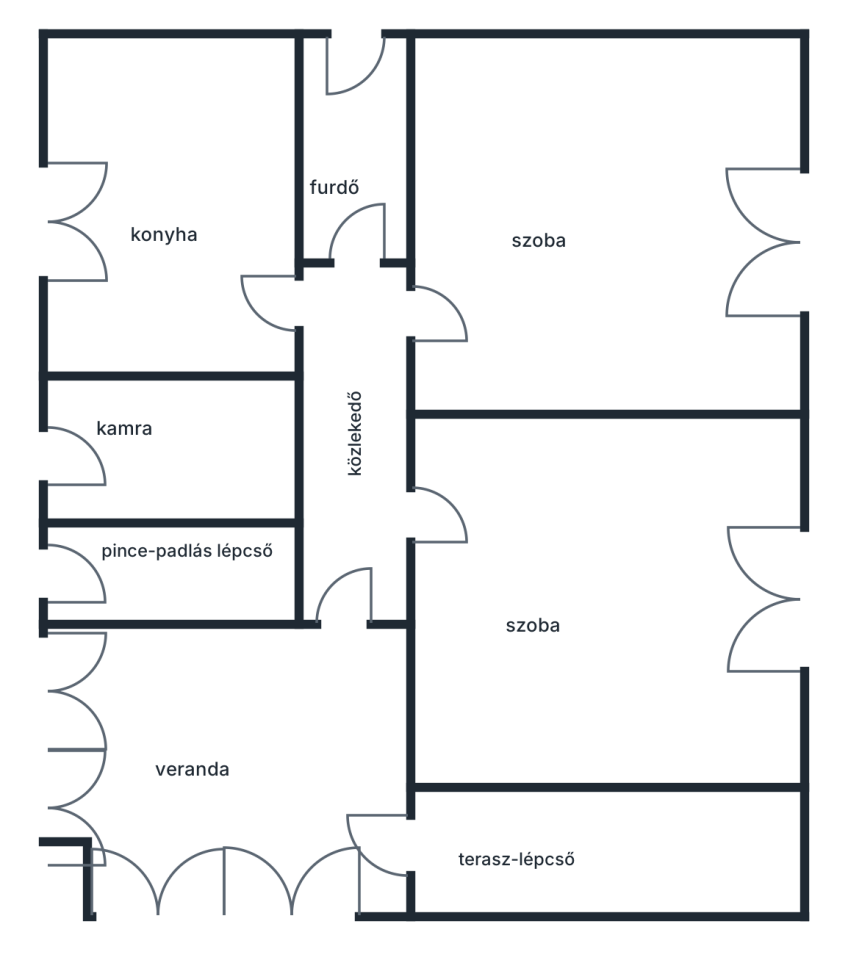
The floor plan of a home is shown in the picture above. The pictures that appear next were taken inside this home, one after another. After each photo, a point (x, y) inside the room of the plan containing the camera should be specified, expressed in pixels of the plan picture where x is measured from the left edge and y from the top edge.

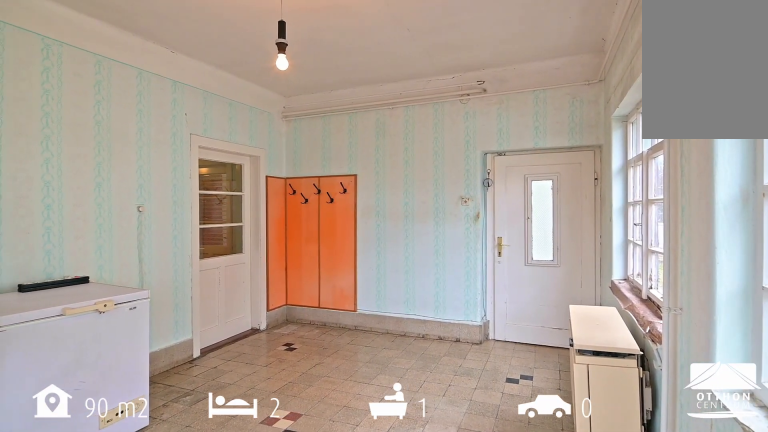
(292, 755)
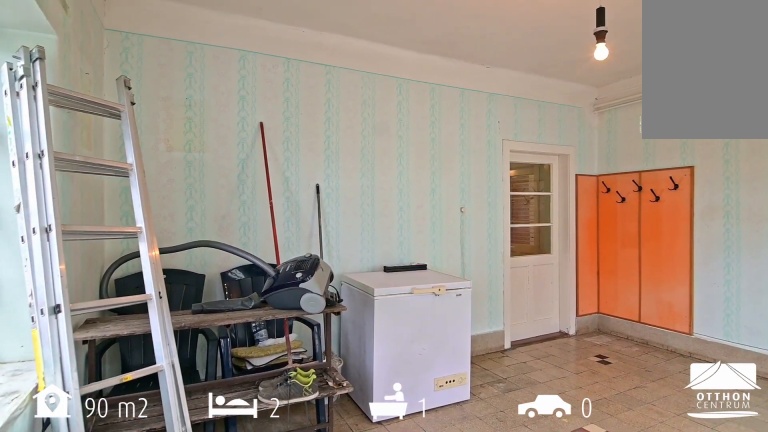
(292, 755)
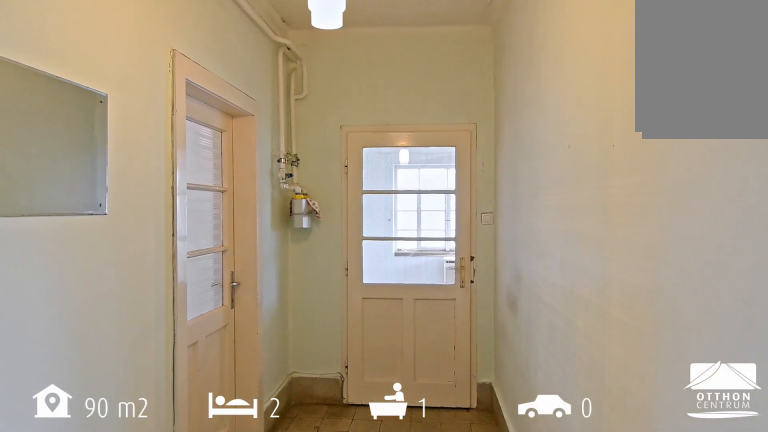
(347, 508)
